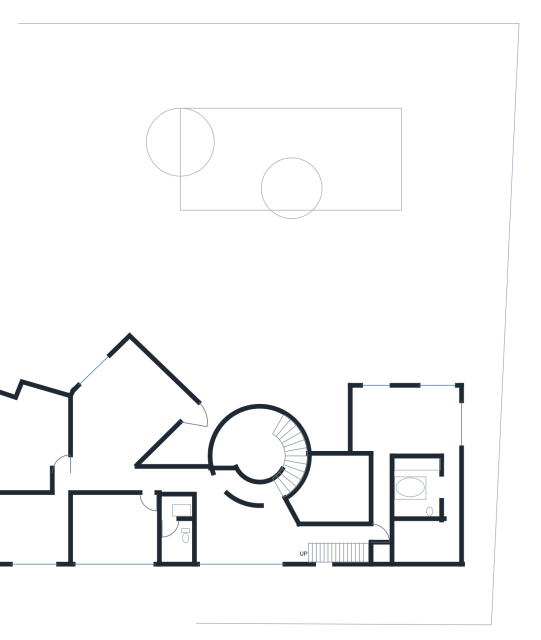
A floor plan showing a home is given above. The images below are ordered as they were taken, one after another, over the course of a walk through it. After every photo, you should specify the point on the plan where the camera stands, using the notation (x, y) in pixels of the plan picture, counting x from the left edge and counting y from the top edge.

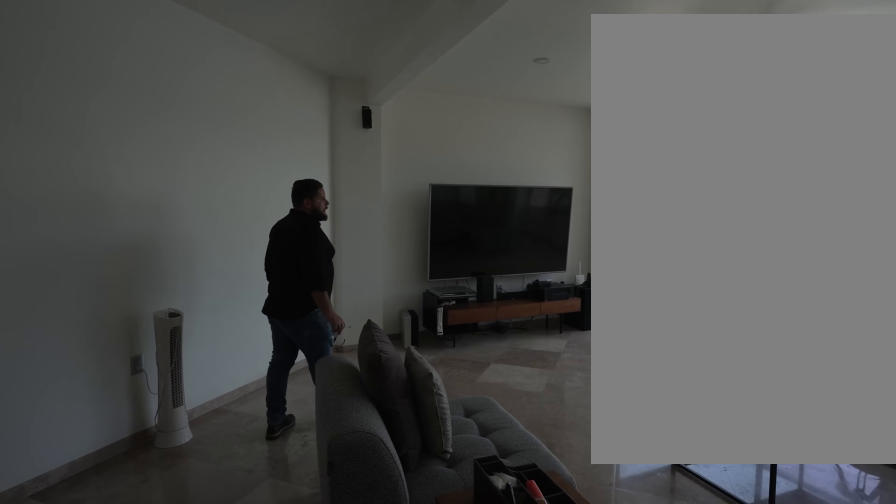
(132, 481)
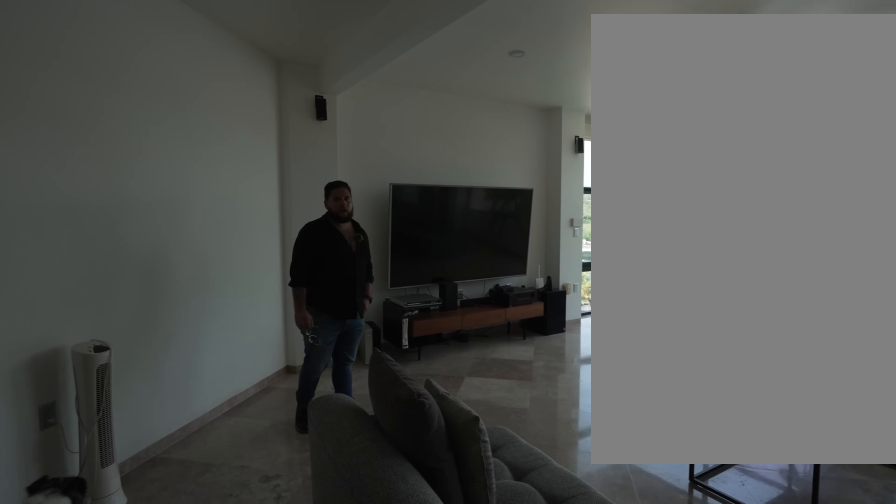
(123, 480)
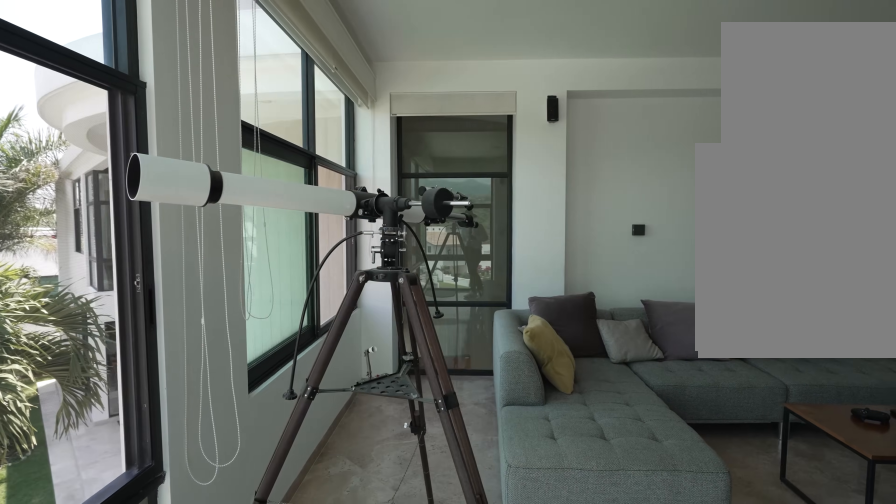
(120, 385)
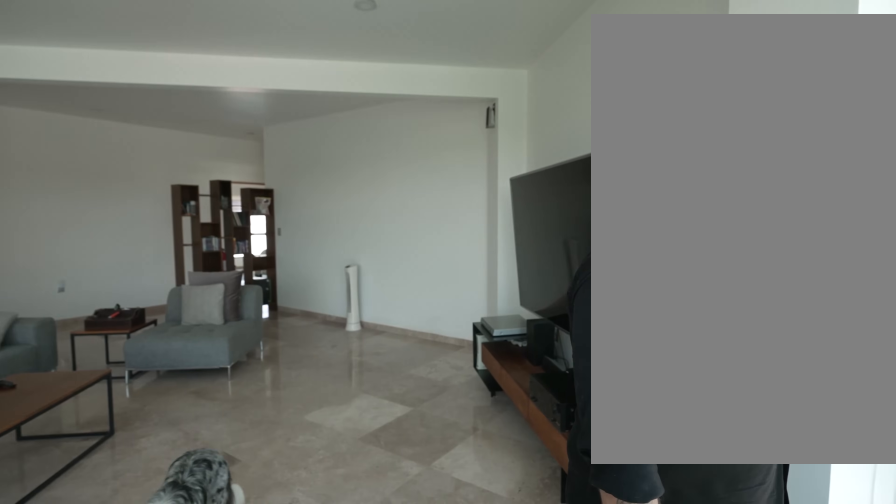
(130, 363)
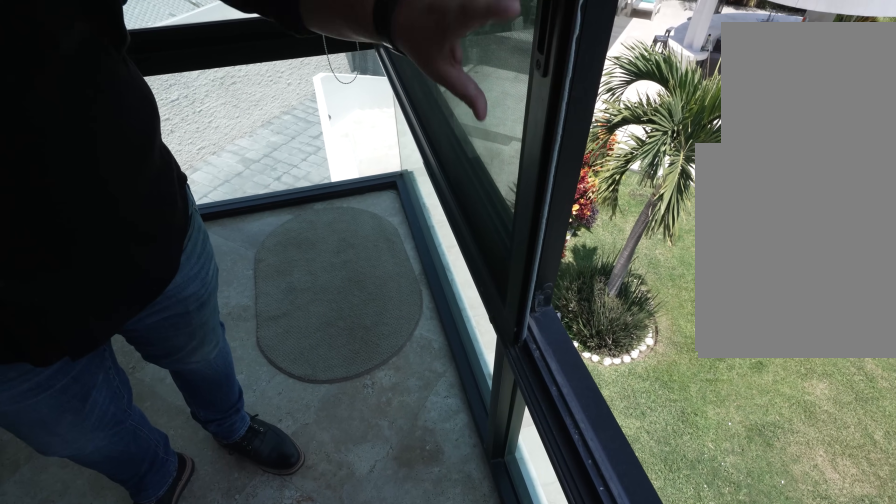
(130, 363)
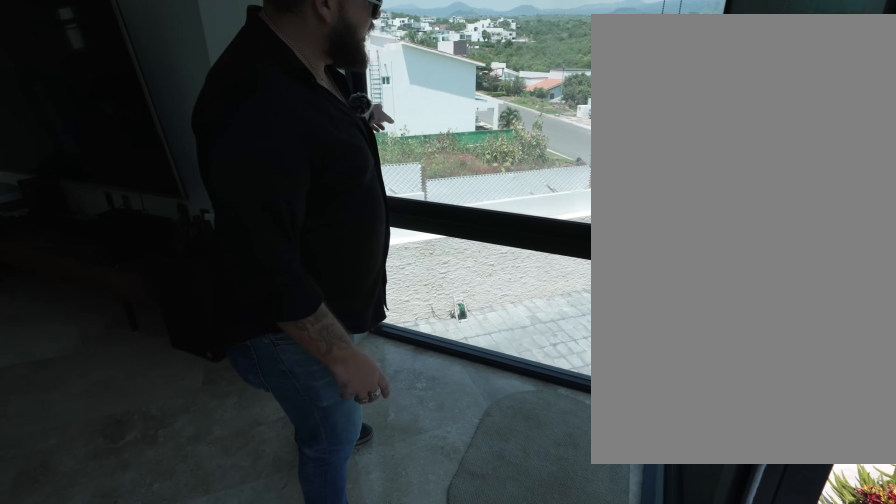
(130, 363)
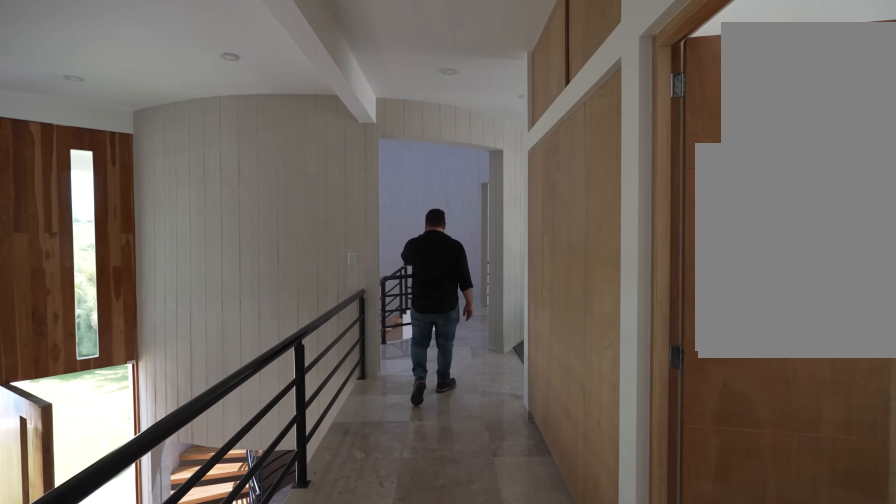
(180, 484)
